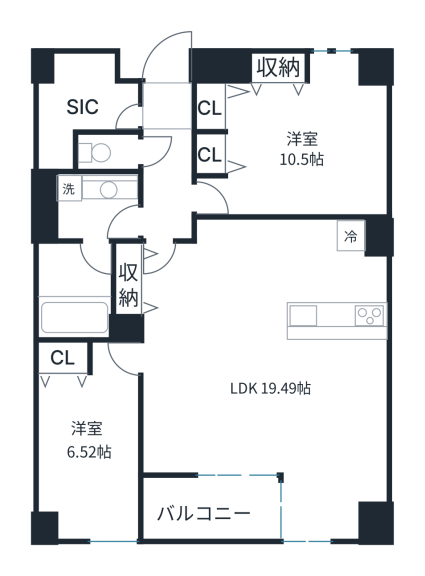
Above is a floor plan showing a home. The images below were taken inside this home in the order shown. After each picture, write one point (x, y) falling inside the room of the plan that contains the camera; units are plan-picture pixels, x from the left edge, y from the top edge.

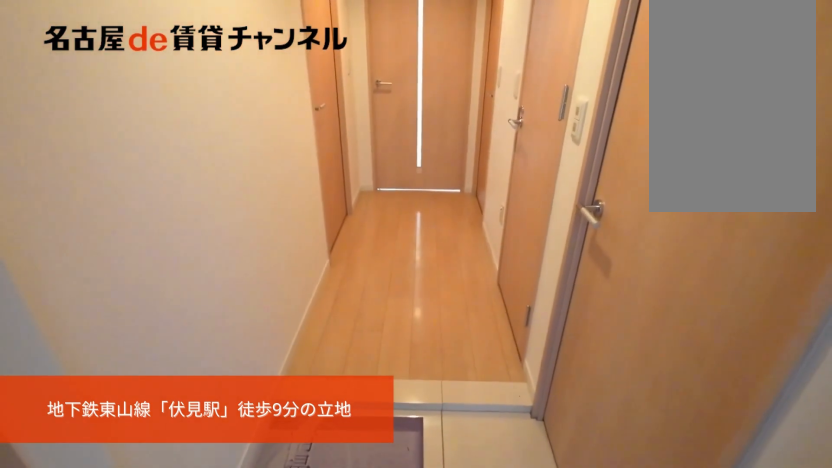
(165, 104)
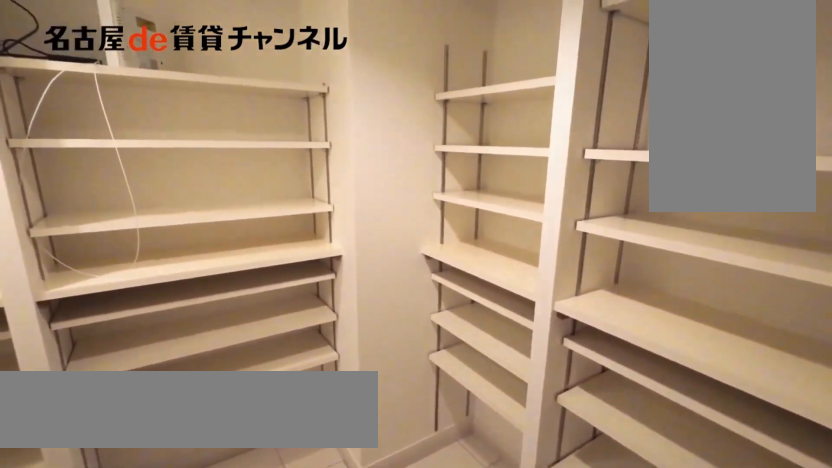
(85, 103)
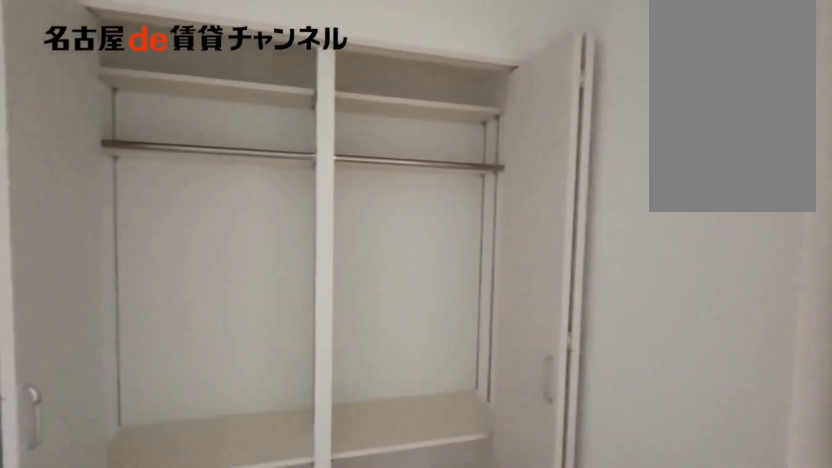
(288, 133)
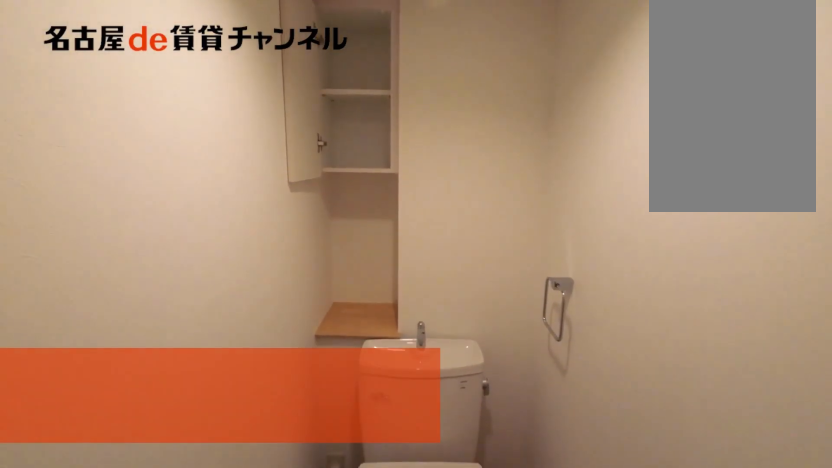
(106, 152)
